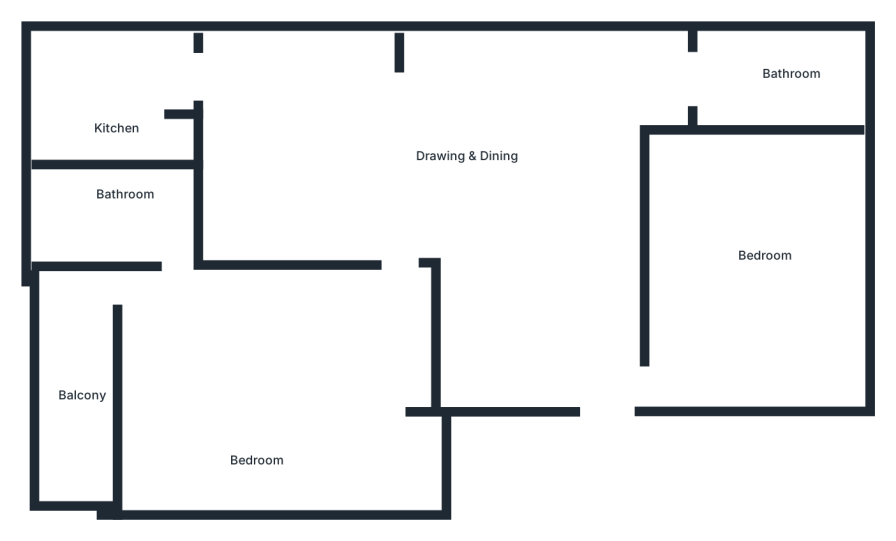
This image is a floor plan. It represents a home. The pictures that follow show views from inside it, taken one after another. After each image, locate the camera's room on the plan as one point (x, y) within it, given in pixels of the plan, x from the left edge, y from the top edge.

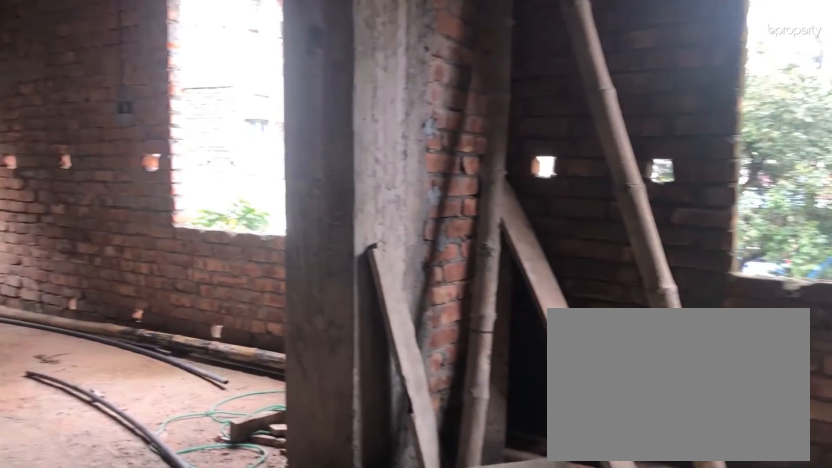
(470, 176)
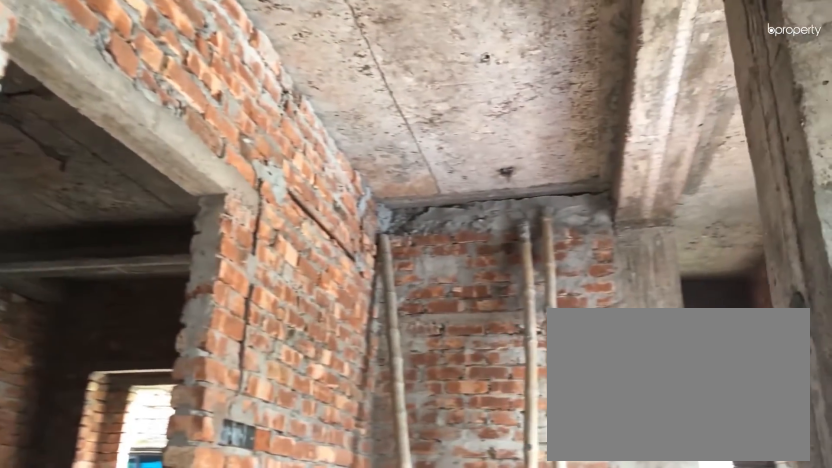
(469, 176)
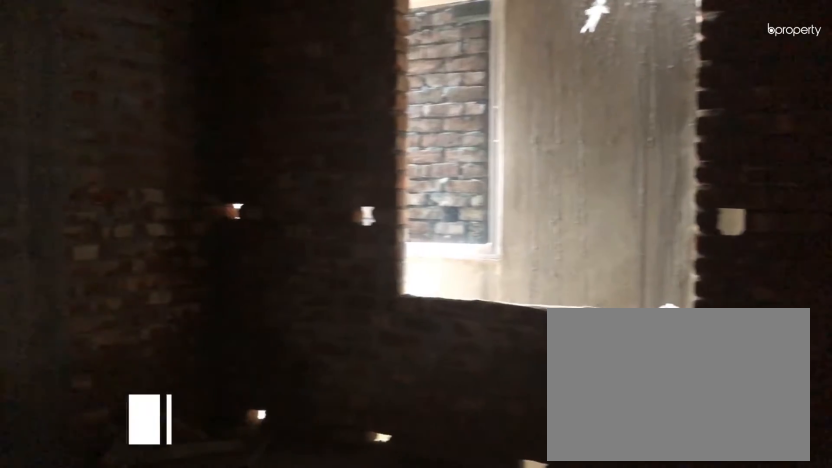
(760, 252)
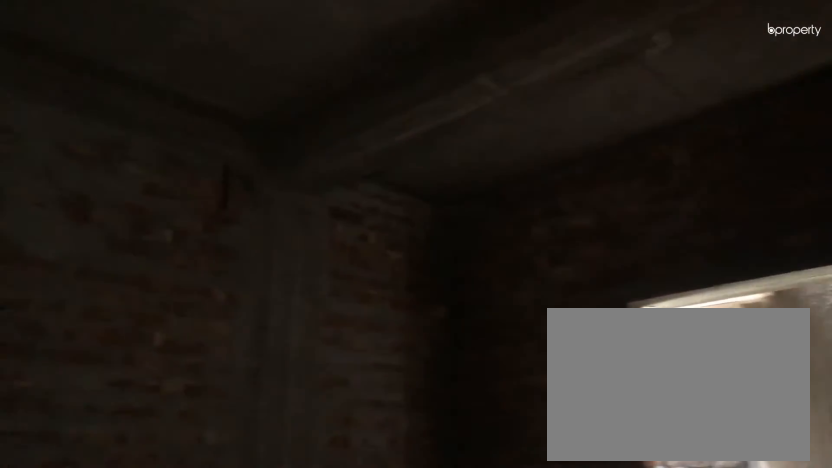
(760, 252)
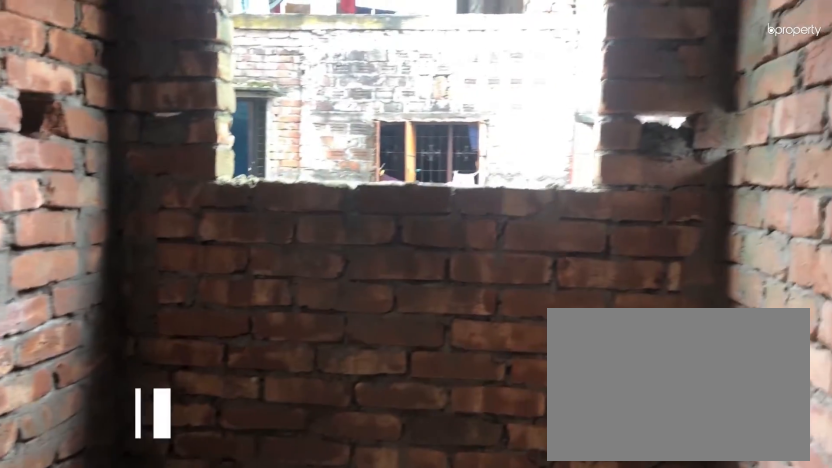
(121, 119)
